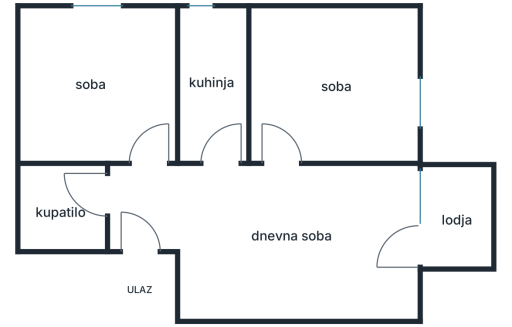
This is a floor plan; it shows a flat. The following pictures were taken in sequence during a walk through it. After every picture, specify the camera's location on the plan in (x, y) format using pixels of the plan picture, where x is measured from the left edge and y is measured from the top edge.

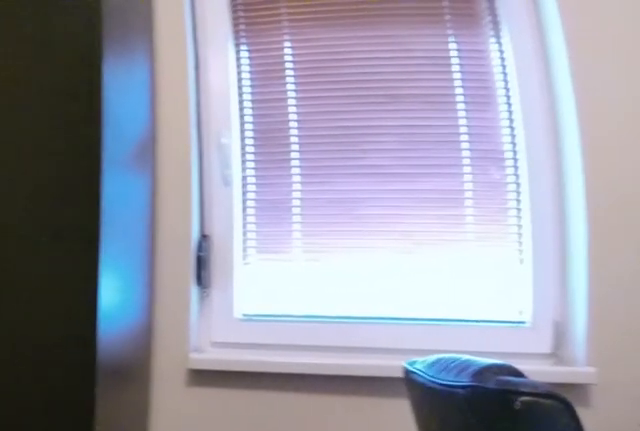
(311, 101)
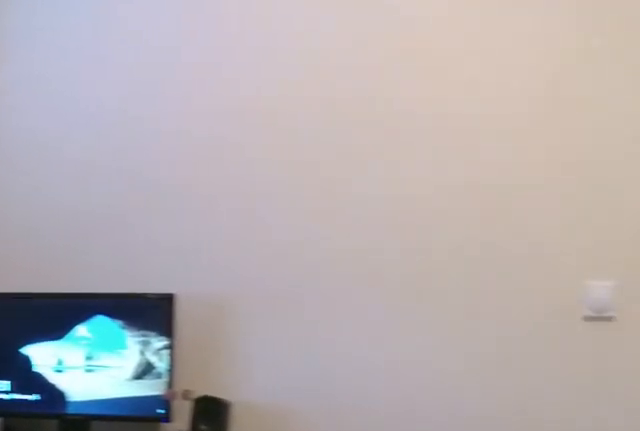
(325, 71)
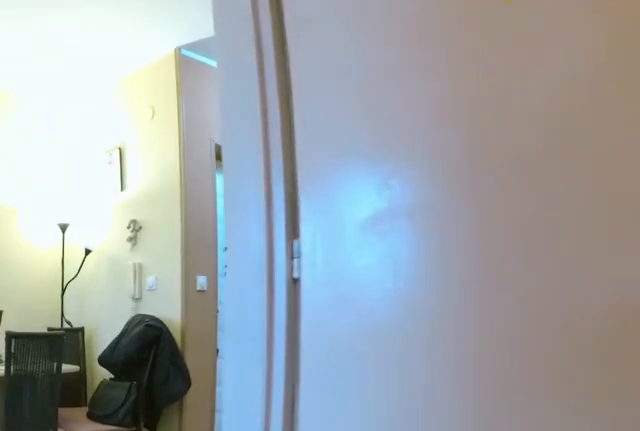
(291, 120)
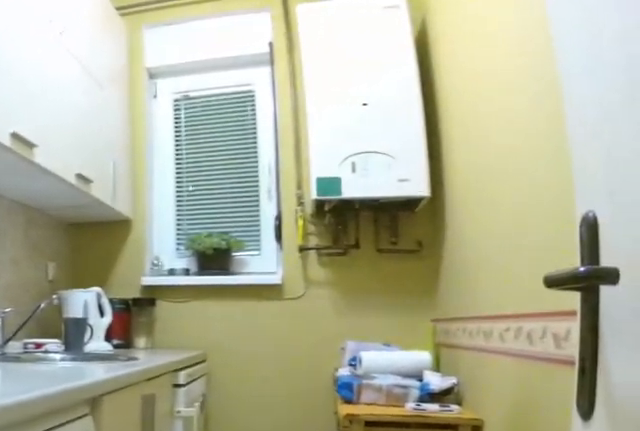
(234, 182)
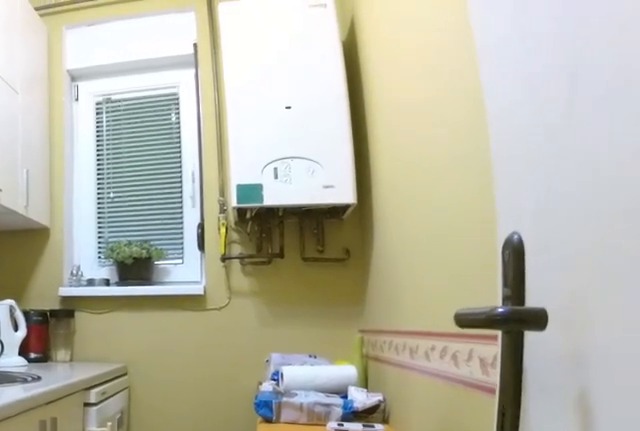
(223, 179)
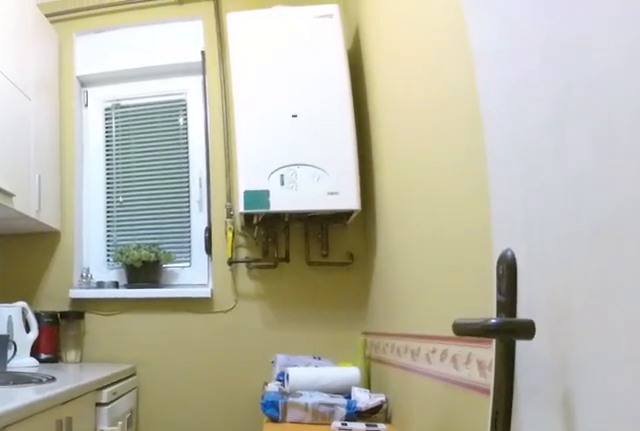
(224, 180)
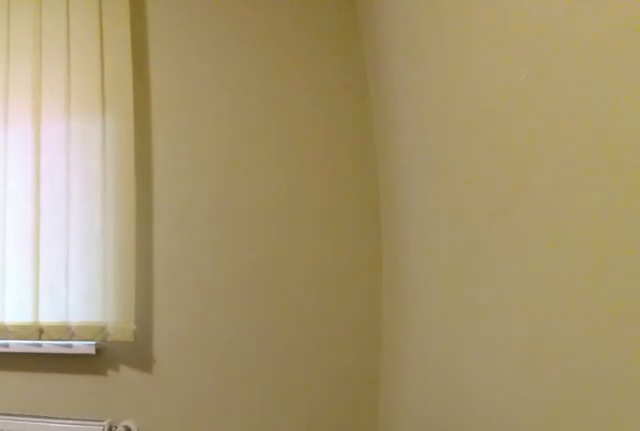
(147, 131)
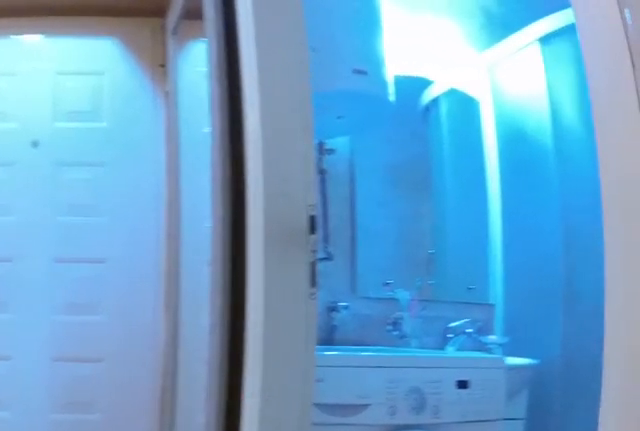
(148, 140)
